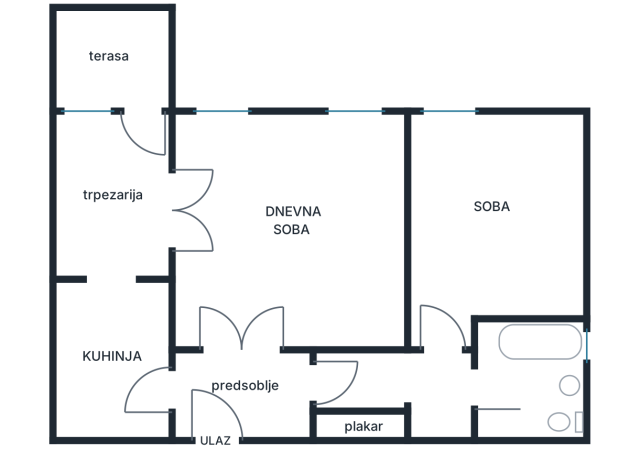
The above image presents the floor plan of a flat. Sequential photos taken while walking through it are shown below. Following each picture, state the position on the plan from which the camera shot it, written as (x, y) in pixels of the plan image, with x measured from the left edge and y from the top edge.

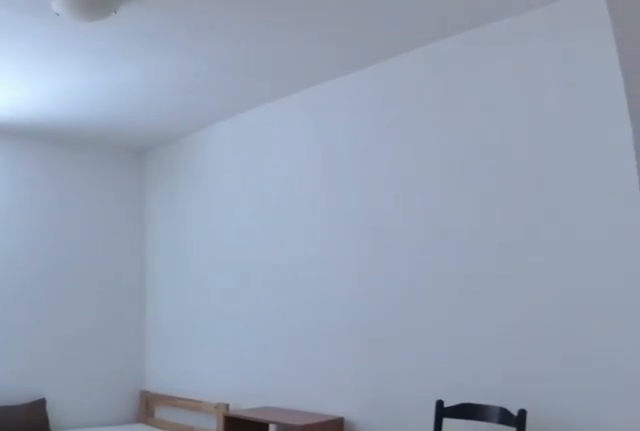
(443, 345)
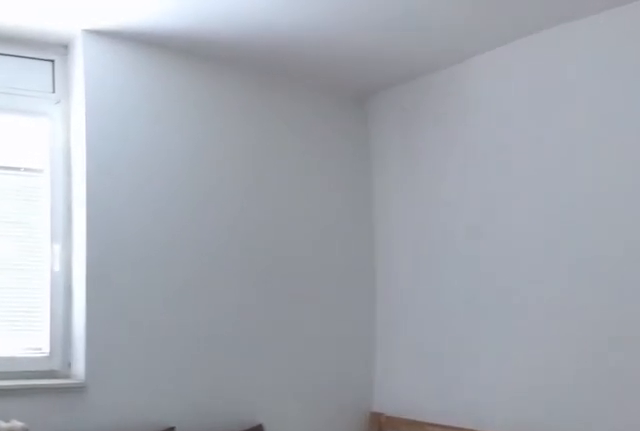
(444, 270)
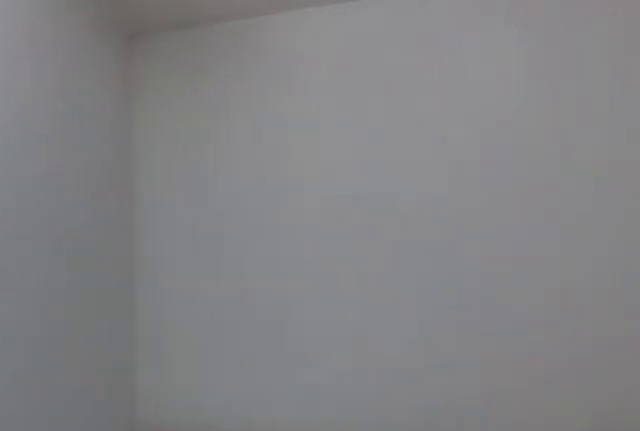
(432, 175)
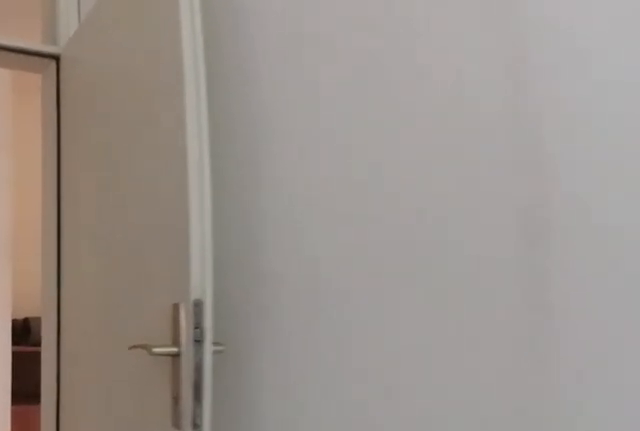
(442, 245)
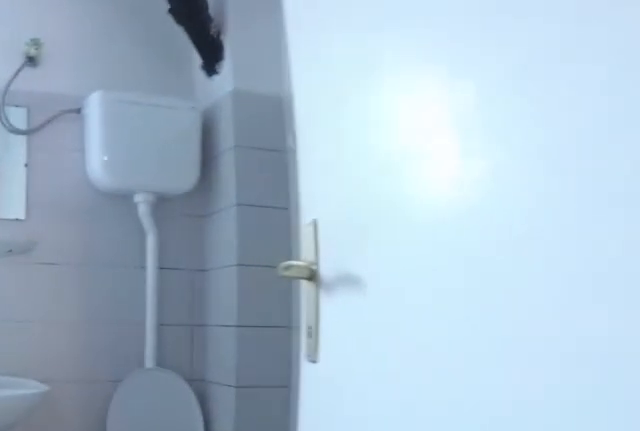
(453, 387)
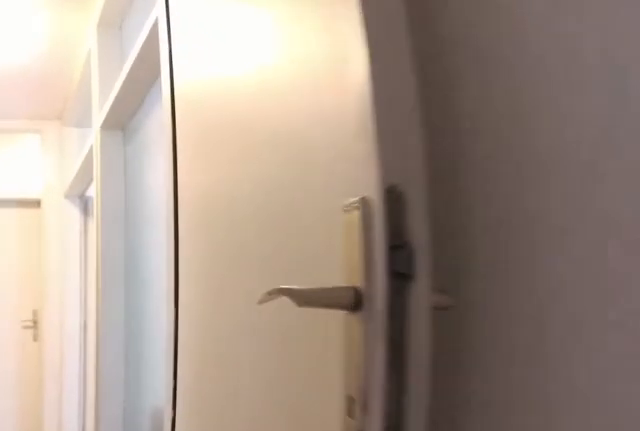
(429, 375)
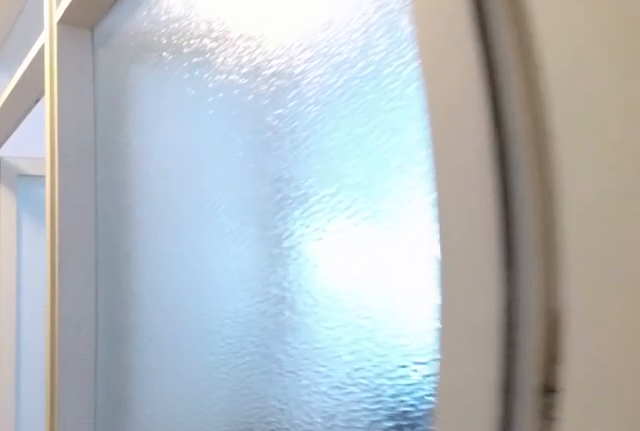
(352, 375)
